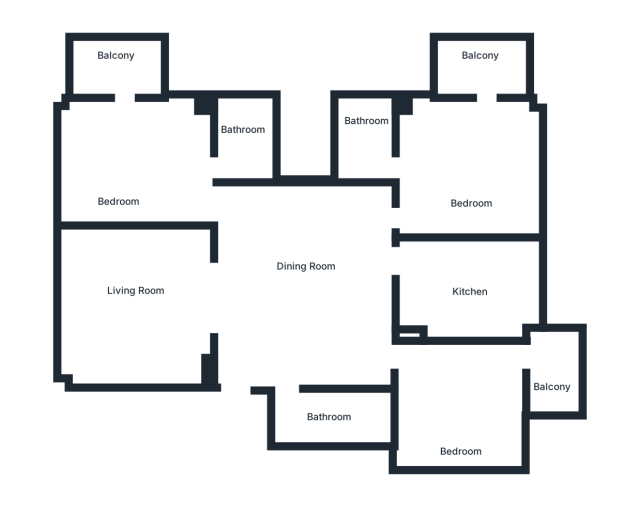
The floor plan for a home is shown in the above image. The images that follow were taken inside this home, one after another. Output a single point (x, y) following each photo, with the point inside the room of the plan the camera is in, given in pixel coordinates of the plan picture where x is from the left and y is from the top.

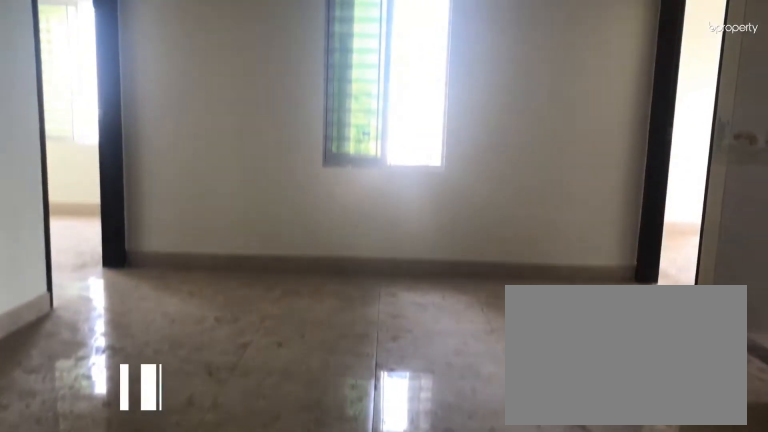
(311, 286)
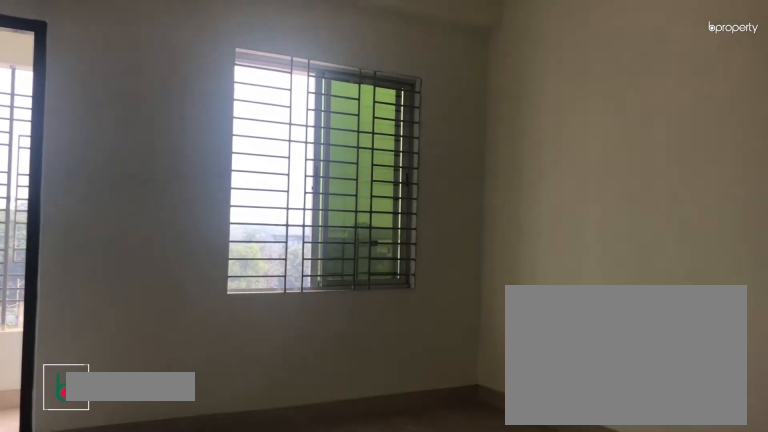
(461, 419)
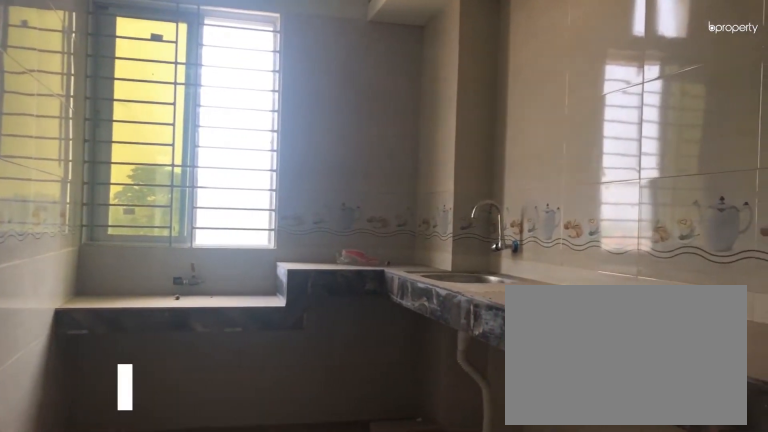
(474, 293)
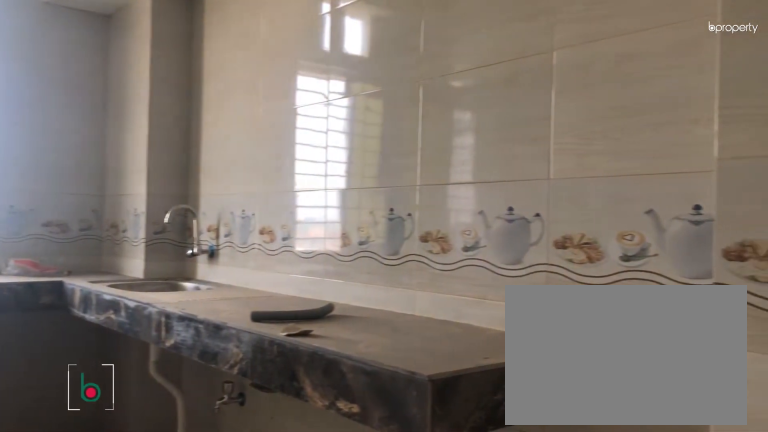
(474, 293)
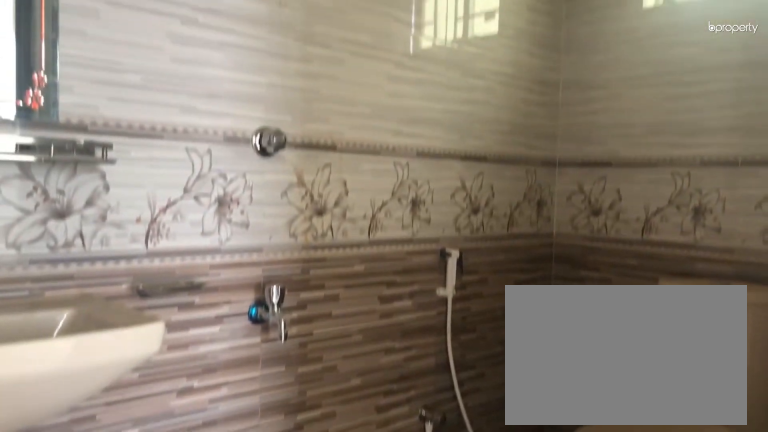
(360, 138)
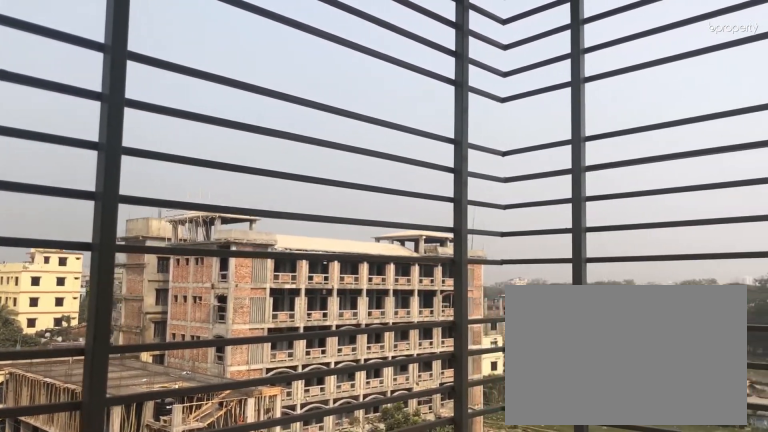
(481, 74)
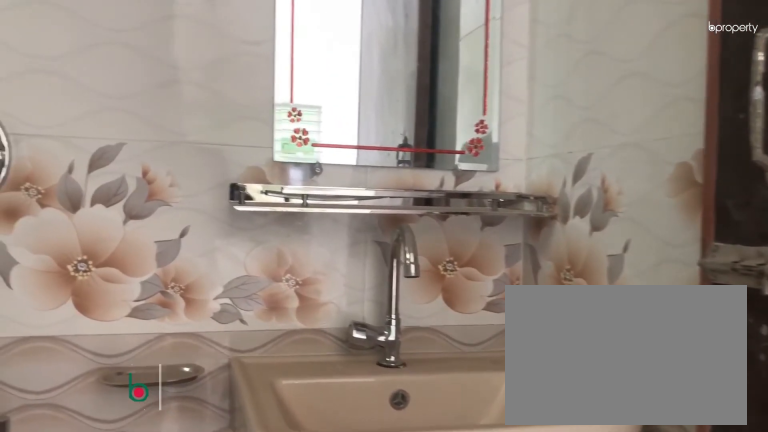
(239, 139)
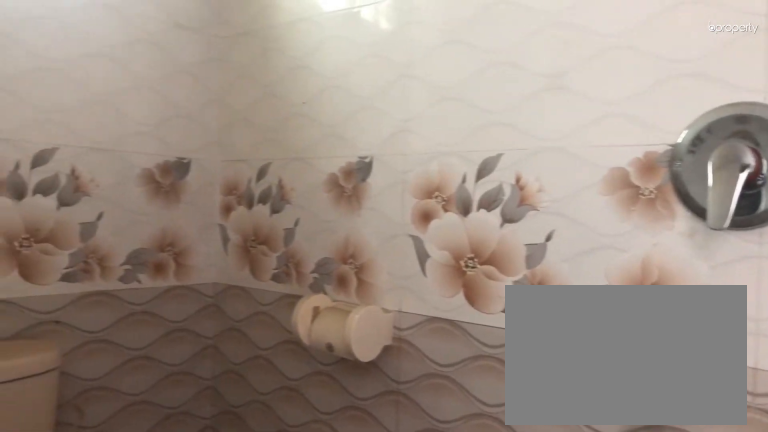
(239, 139)
